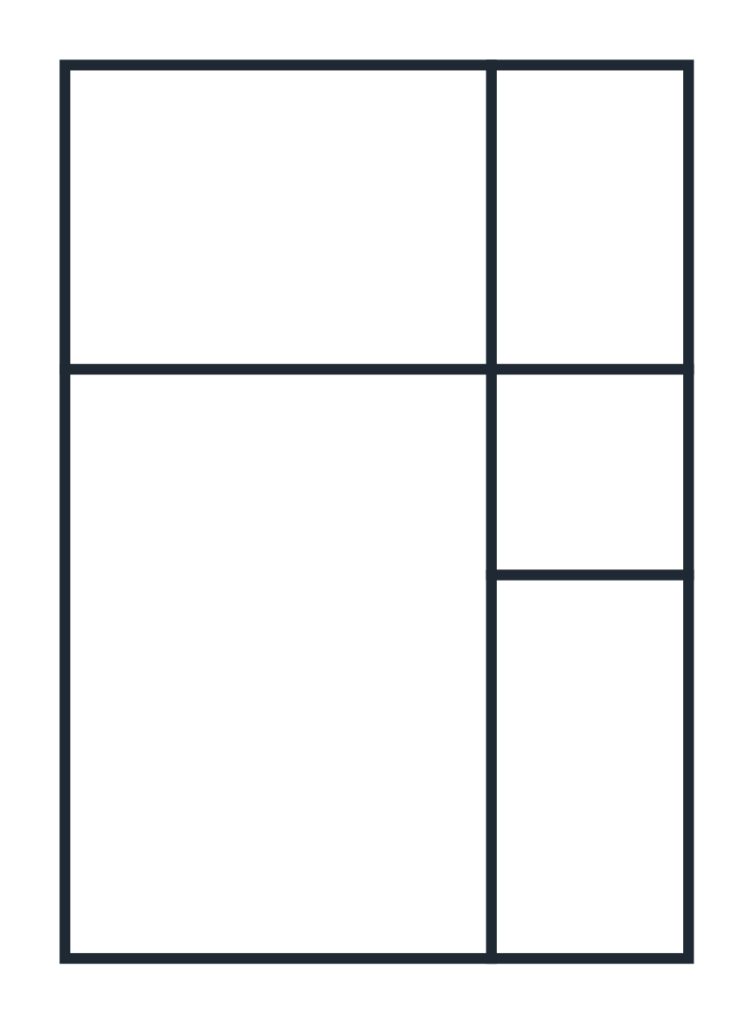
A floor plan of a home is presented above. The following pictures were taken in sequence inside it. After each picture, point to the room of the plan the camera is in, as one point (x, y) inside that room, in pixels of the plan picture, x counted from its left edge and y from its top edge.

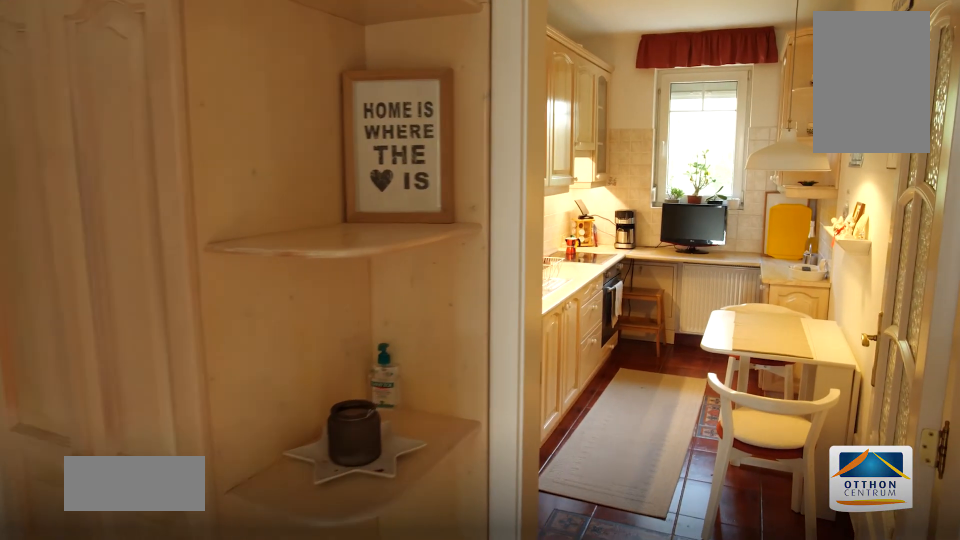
(580, 756)
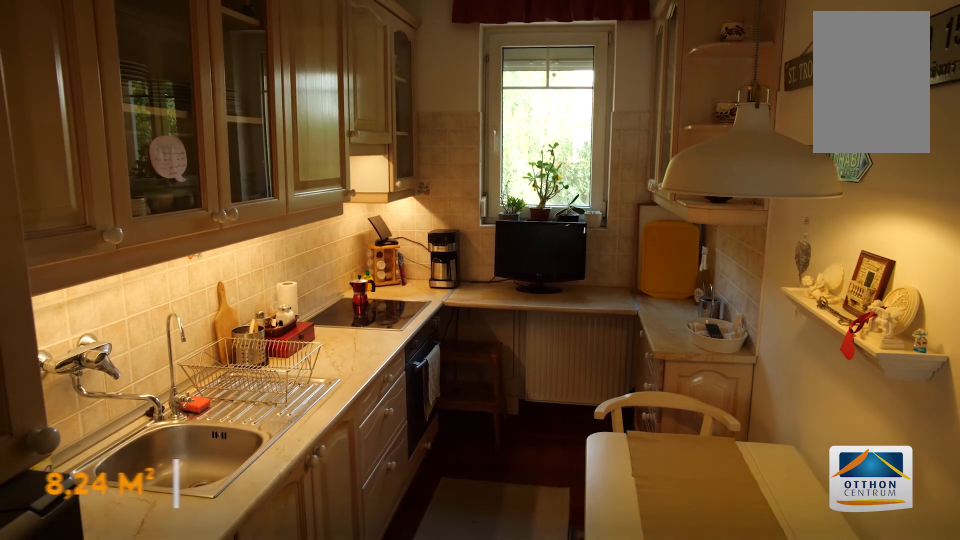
(580, 758)
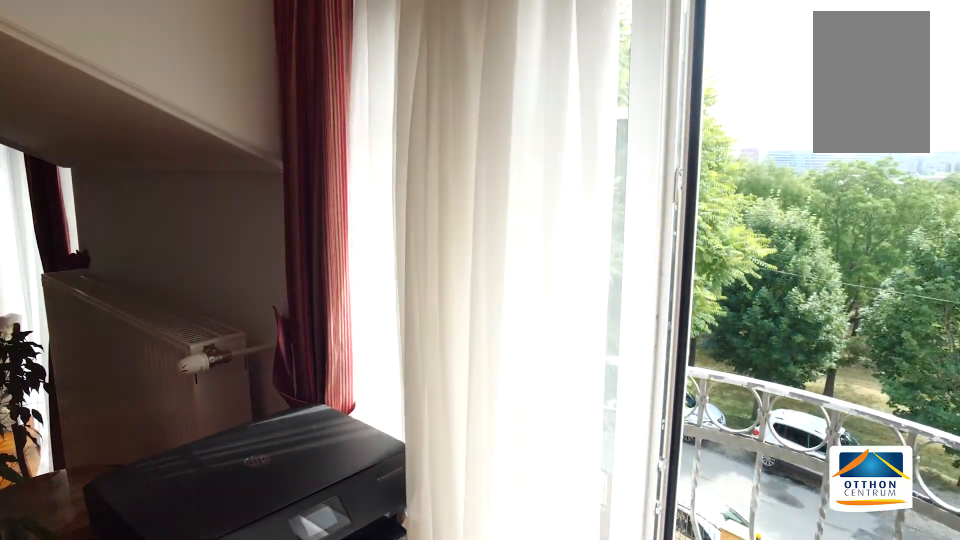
(292, 667)
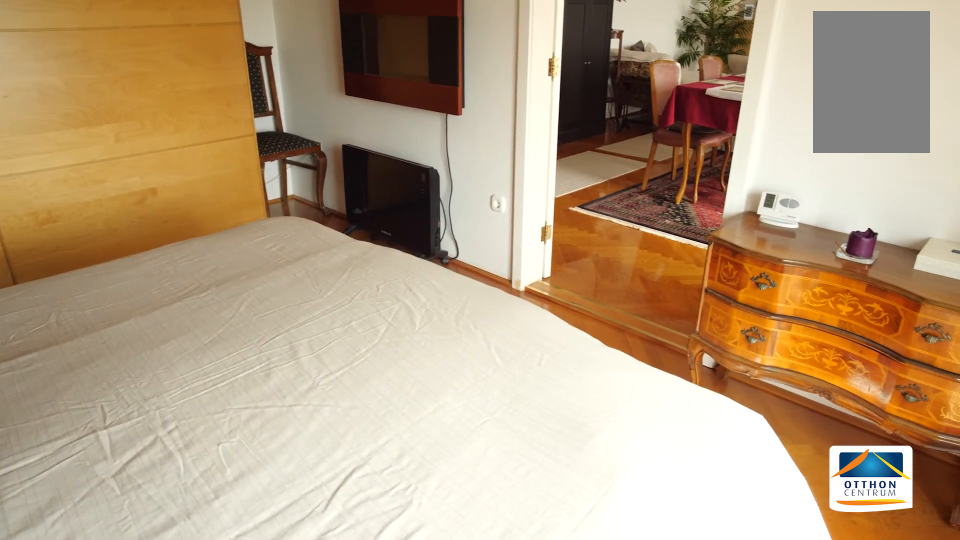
(292, 229)
